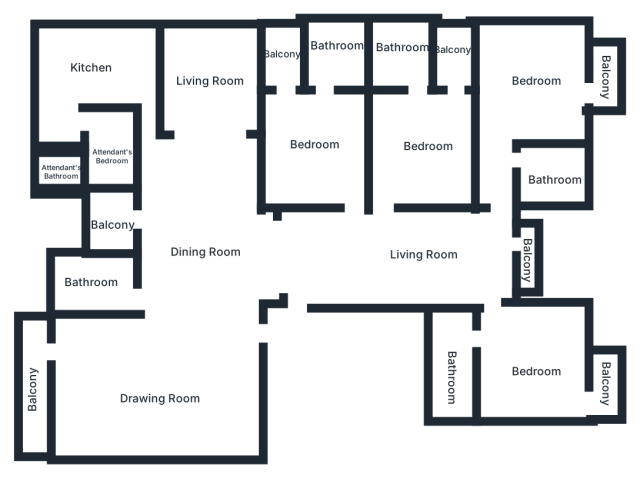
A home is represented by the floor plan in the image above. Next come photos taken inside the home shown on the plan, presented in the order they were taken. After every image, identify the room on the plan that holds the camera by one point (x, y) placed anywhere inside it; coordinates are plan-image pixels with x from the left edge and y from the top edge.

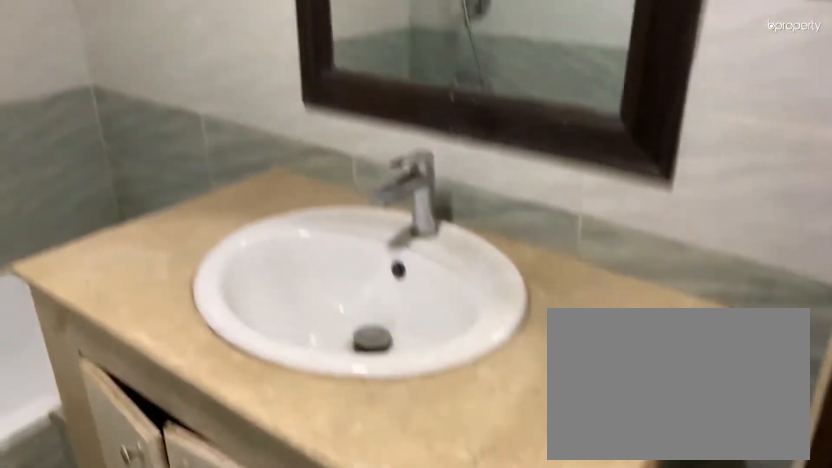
(100, 285)
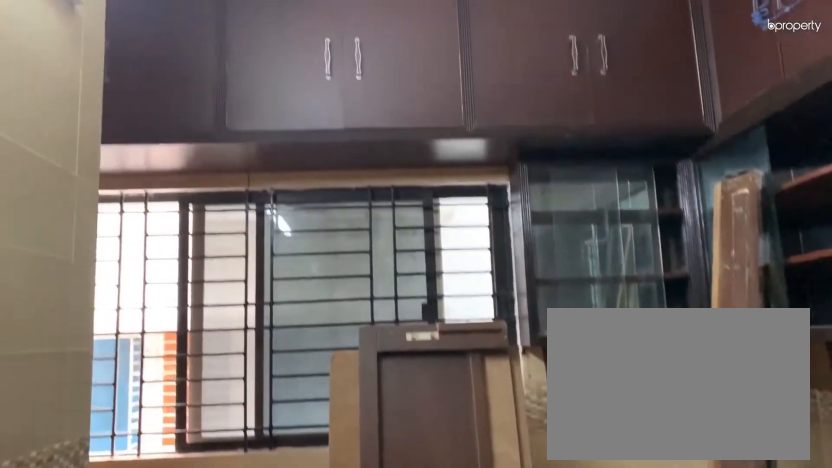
(88, 62)
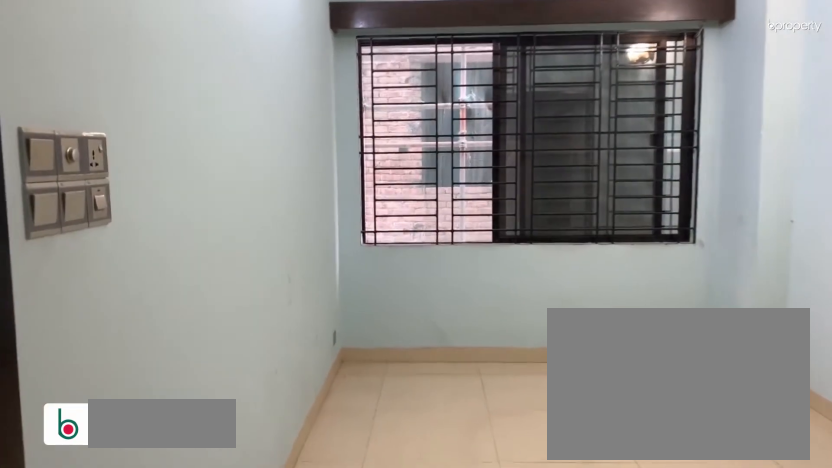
(204, 68)
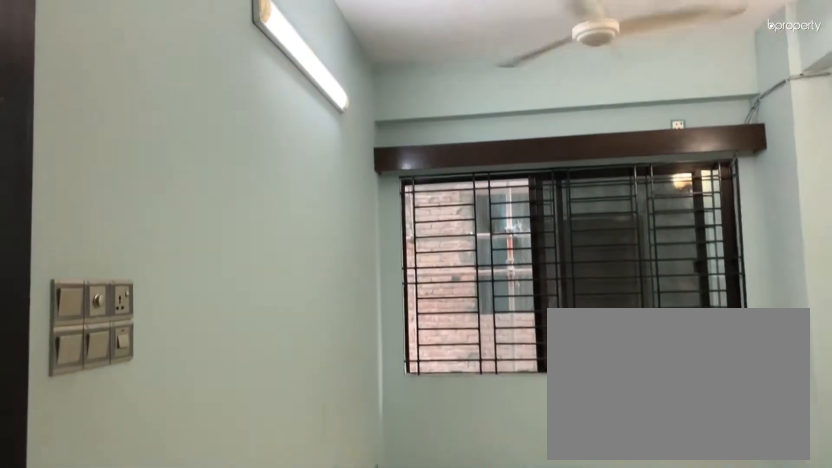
(204, 68)
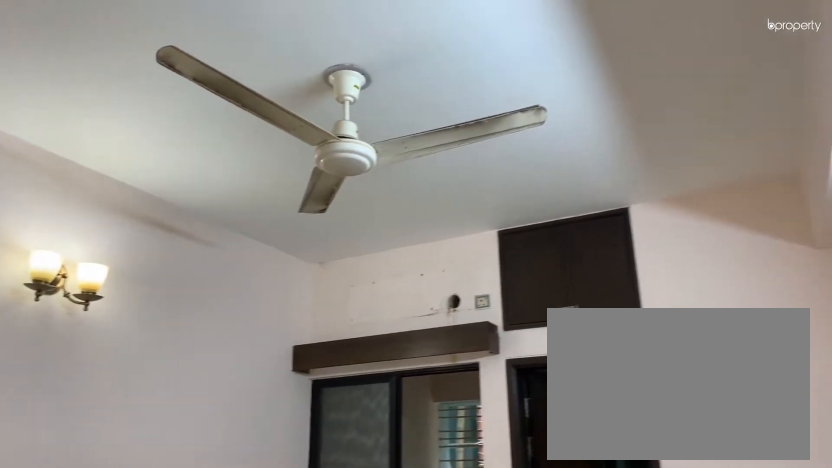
(312, 135)
